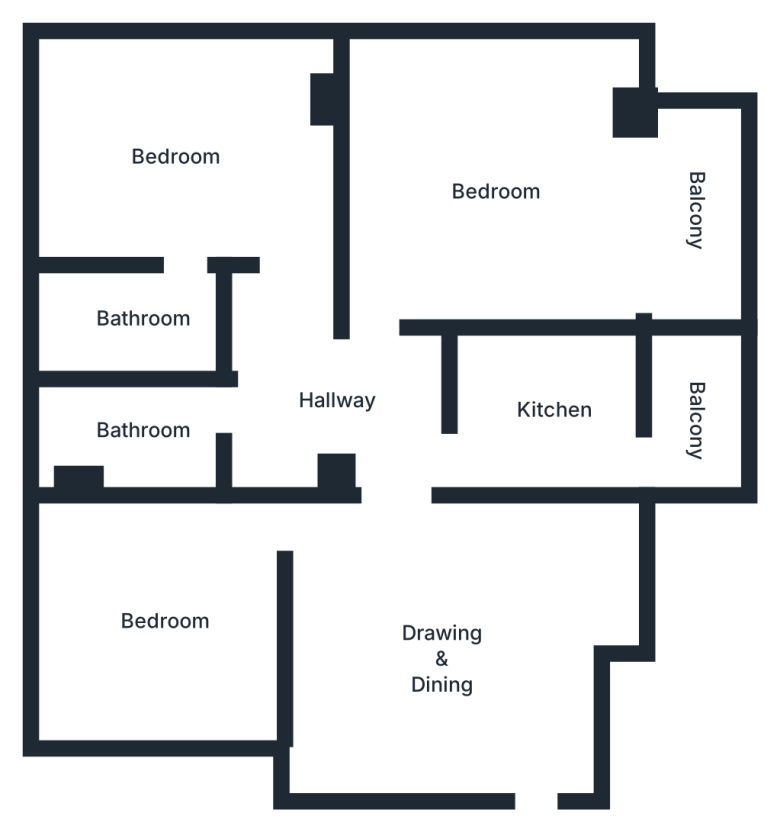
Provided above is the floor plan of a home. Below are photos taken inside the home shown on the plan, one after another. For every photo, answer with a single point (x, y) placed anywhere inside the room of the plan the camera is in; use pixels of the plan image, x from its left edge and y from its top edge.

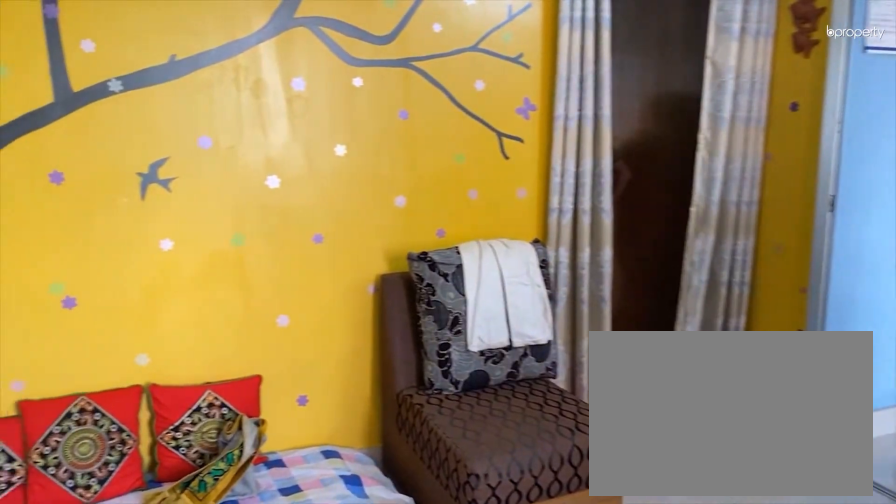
(448, 659)
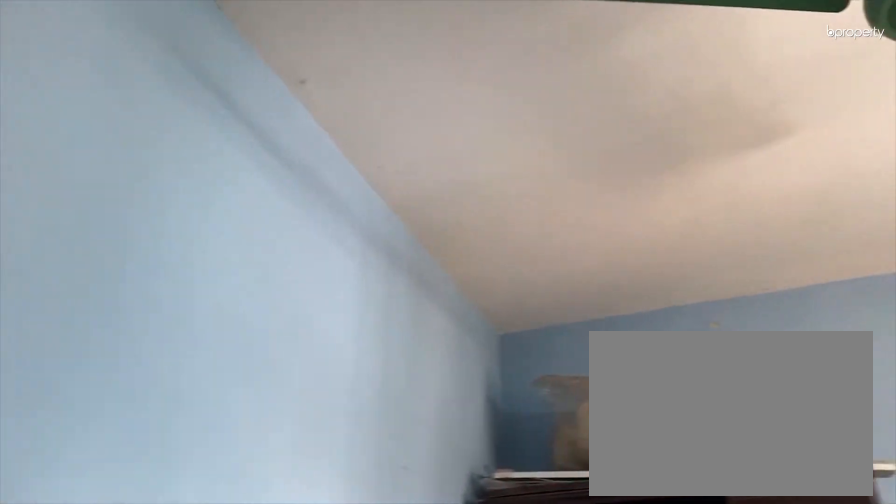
(168, 617)
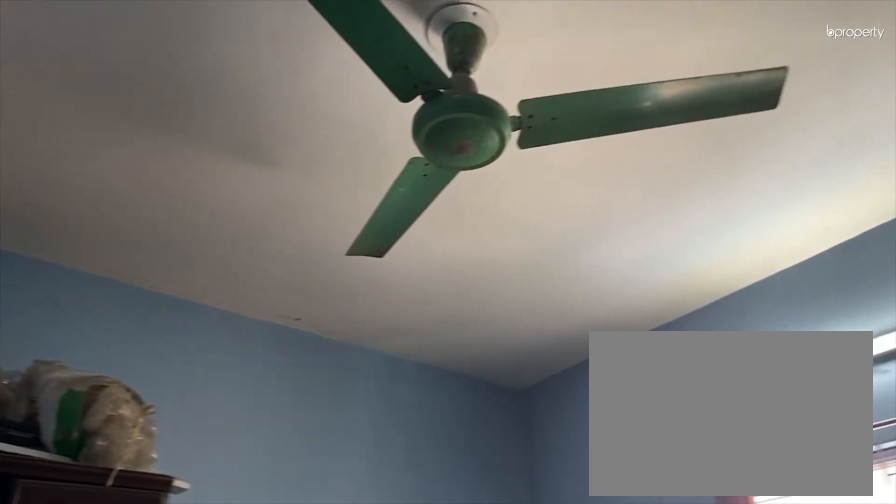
(168, 617)
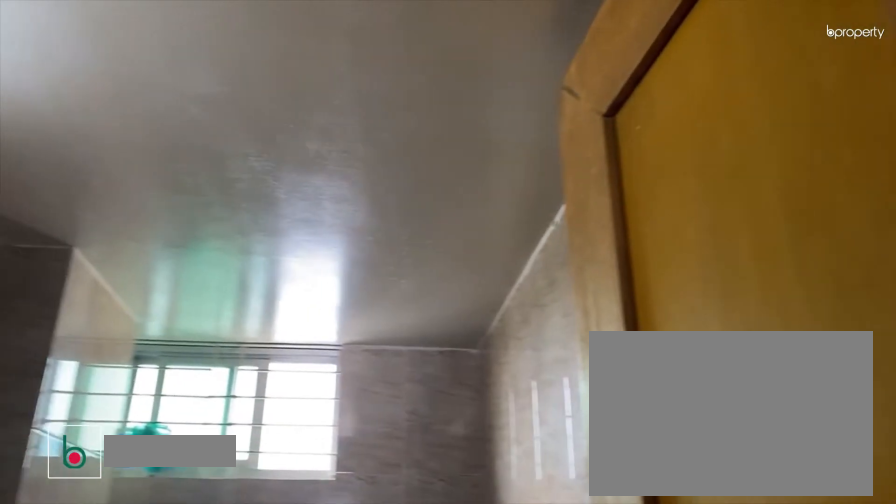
(139, 433)
